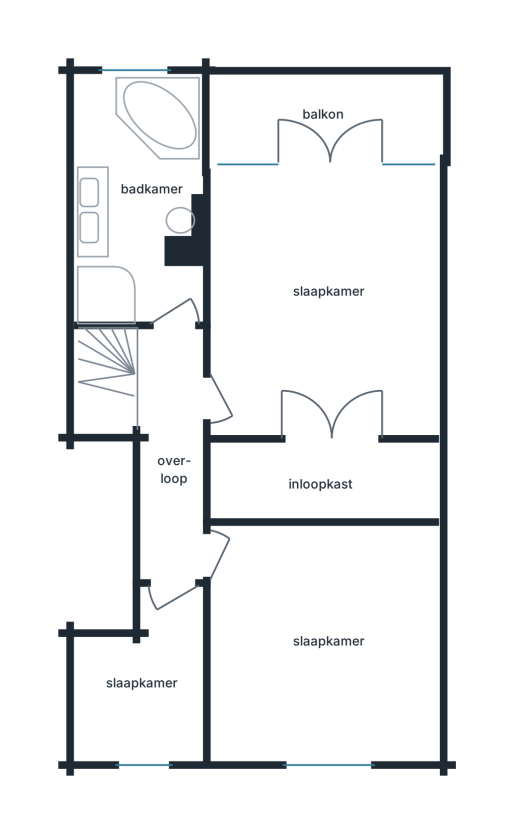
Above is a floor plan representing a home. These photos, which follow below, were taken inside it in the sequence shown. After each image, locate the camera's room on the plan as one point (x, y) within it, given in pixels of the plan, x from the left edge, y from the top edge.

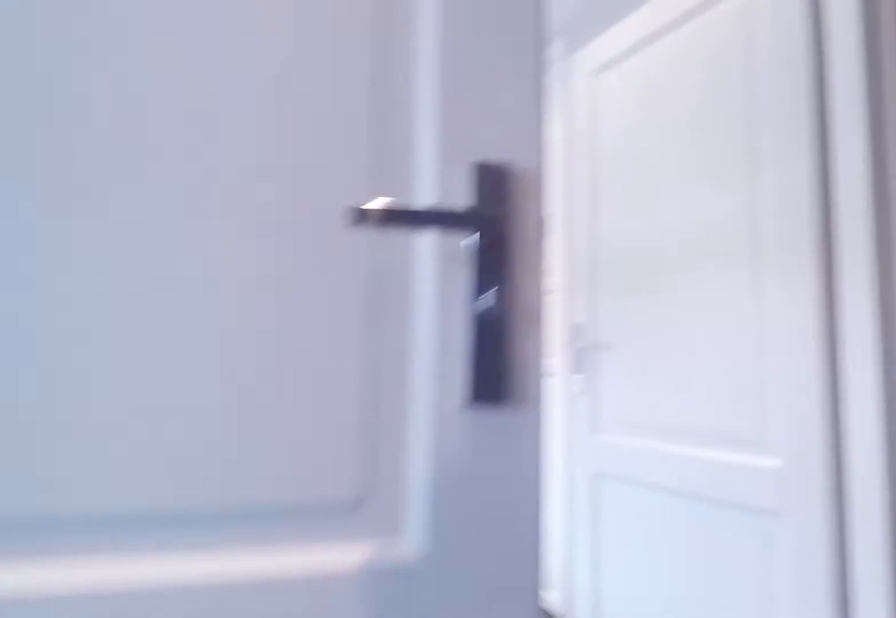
(172, 451)
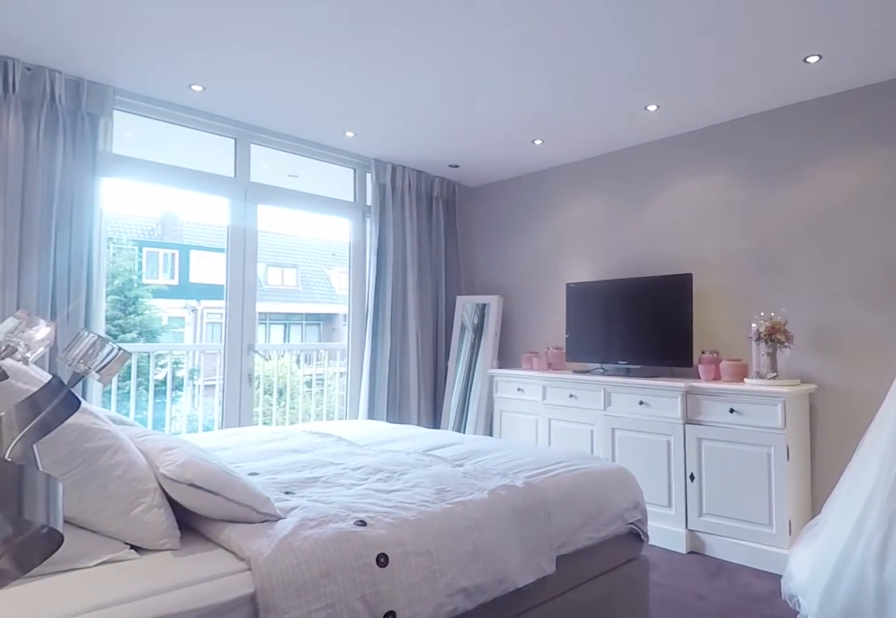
(324, 354)
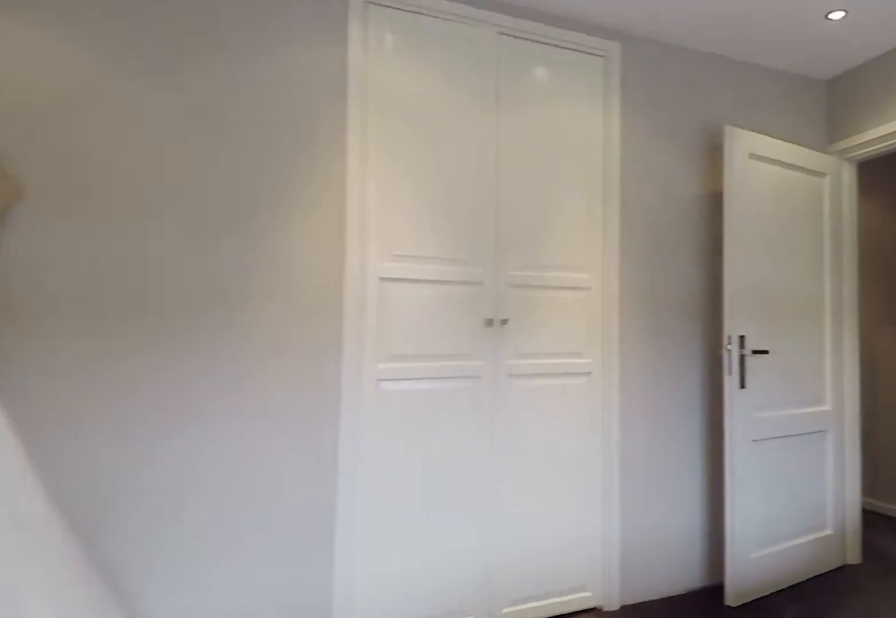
(324, 354)
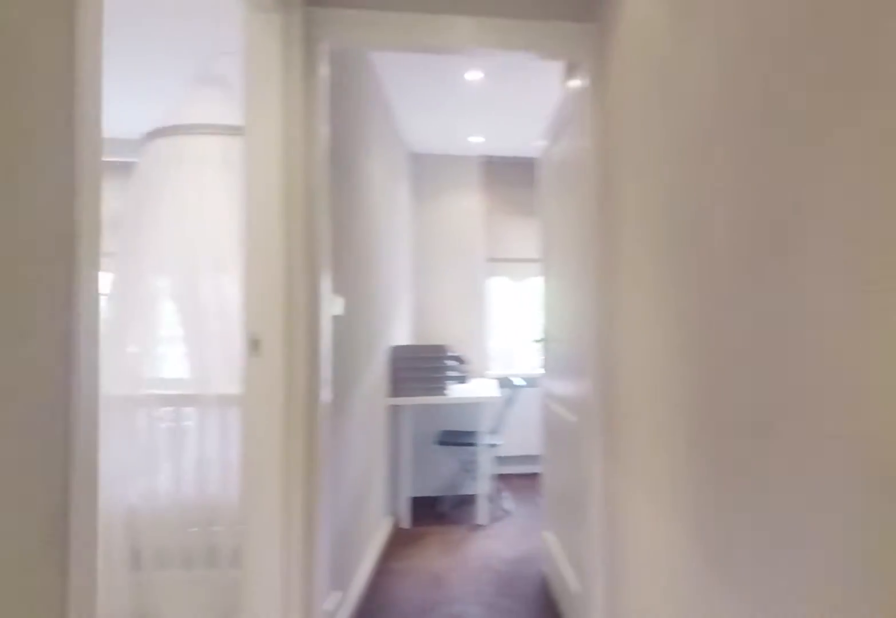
(172, 451)
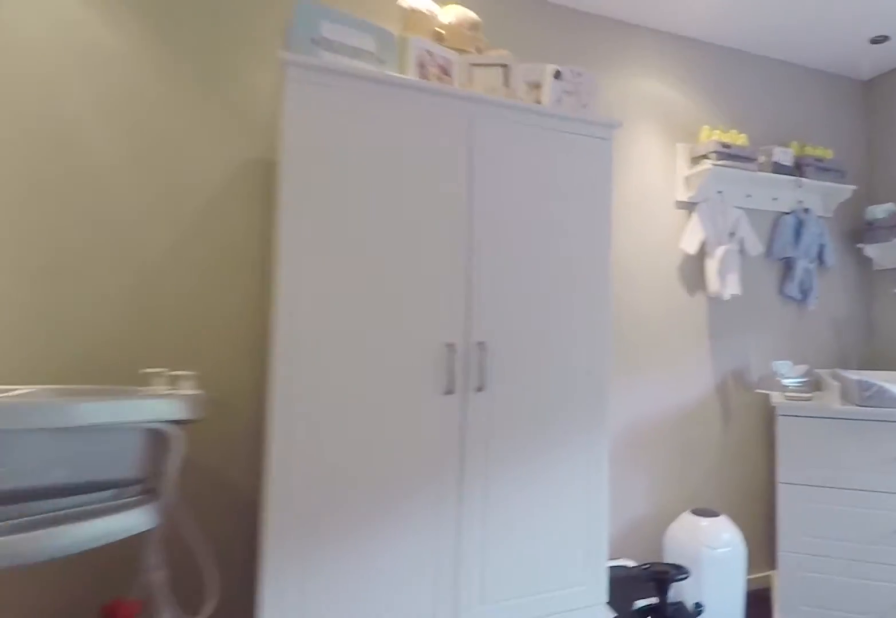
(259, 678)
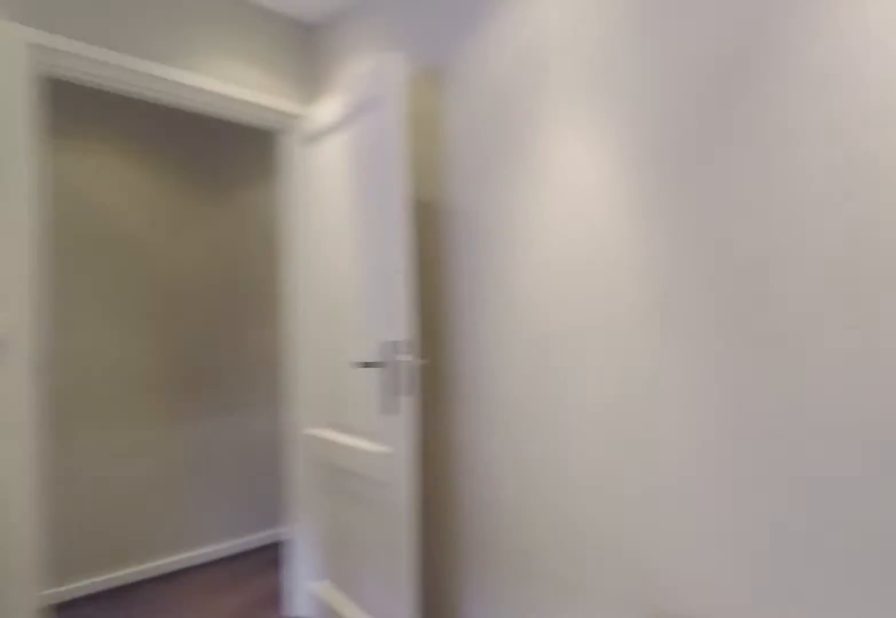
(259, 678)
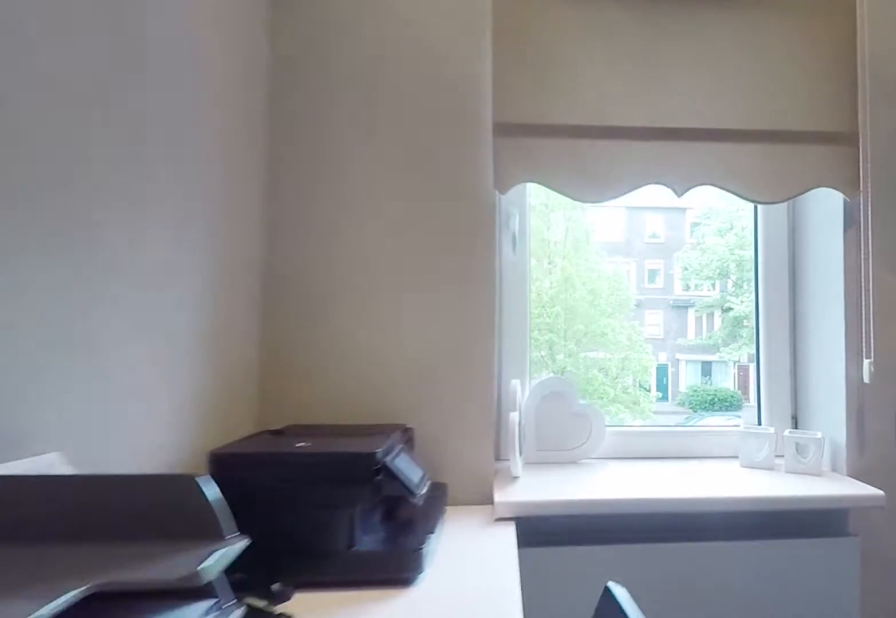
(146, 685)
